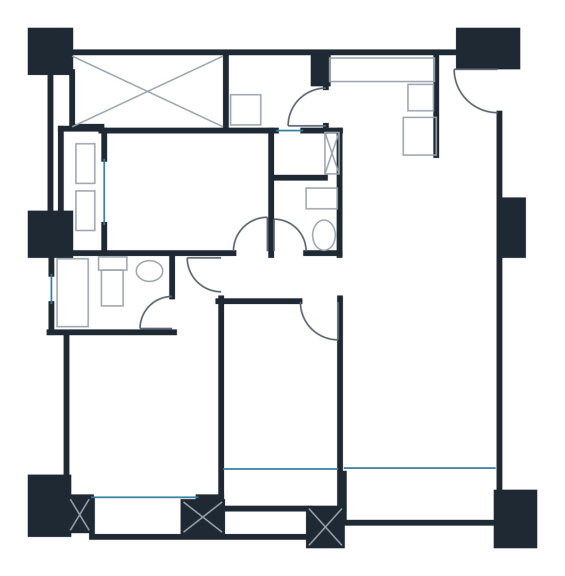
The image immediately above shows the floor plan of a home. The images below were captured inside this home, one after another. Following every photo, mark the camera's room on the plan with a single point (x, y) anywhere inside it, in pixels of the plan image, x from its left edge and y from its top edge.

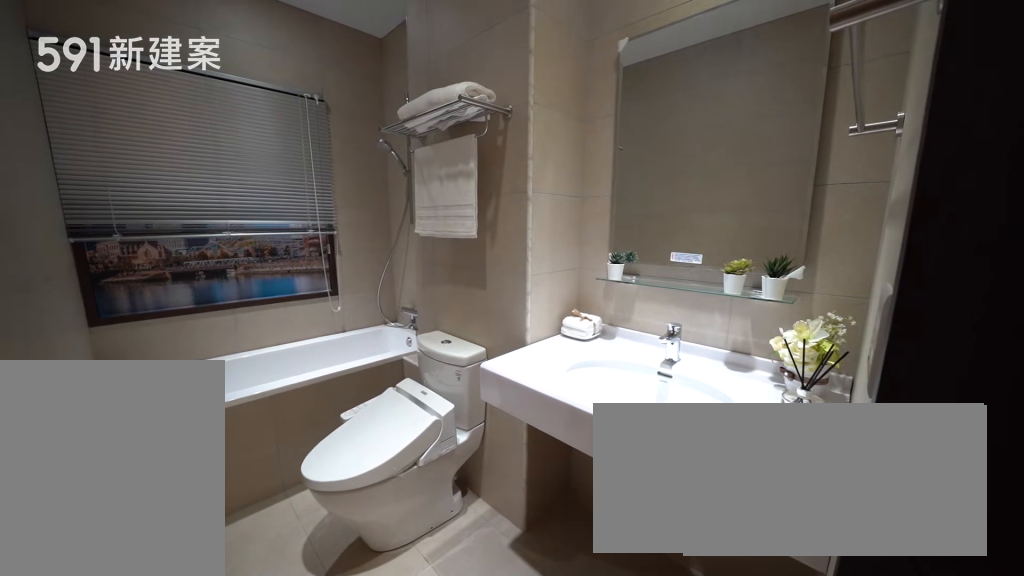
(112, 294)
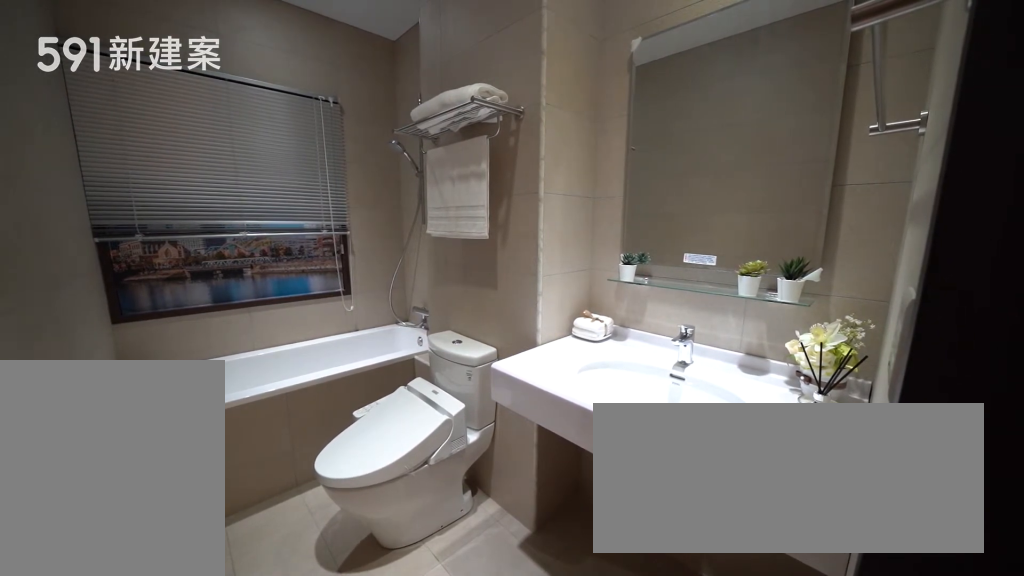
(112, 294)
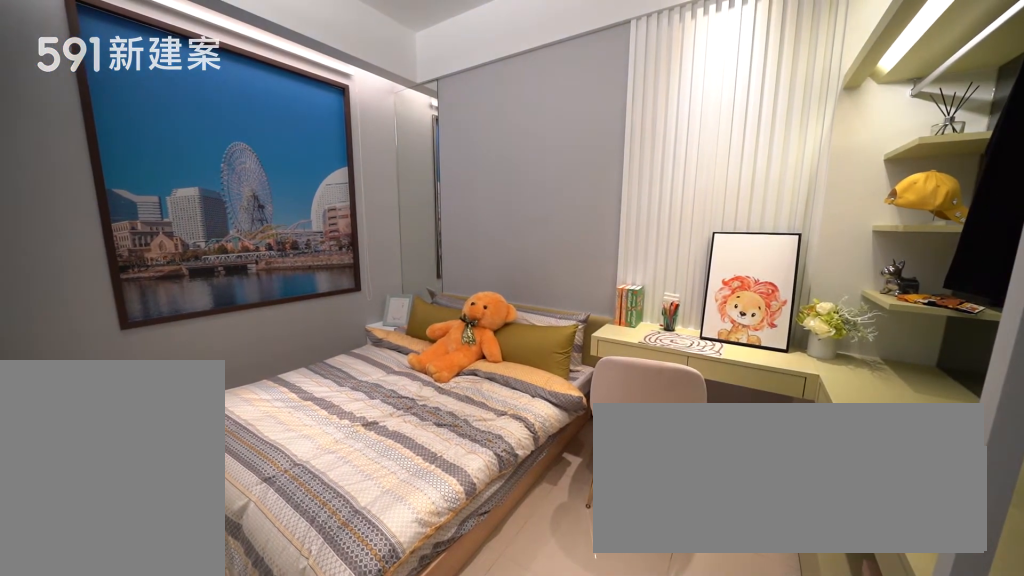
(191, 194)
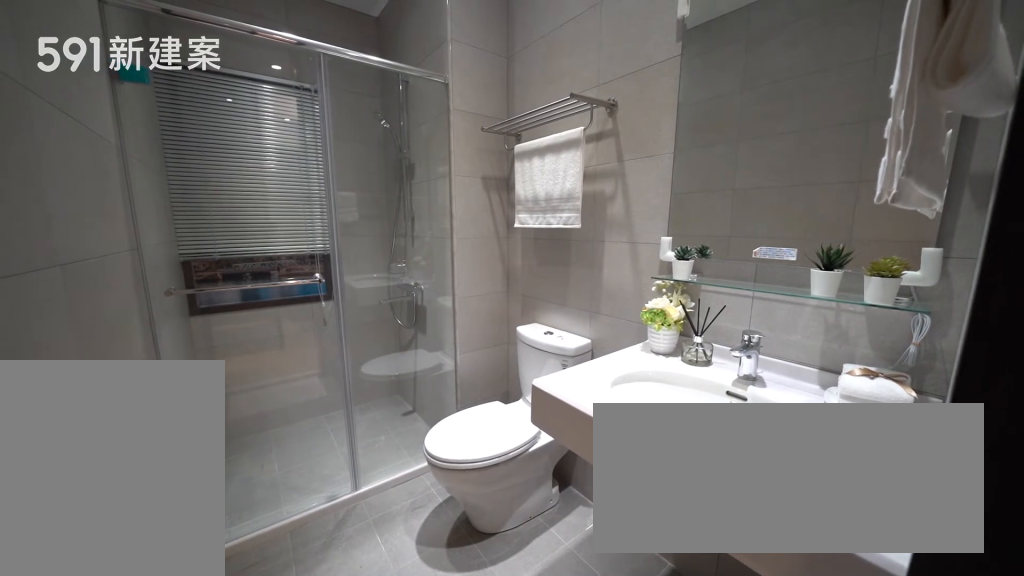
(303, 184)
